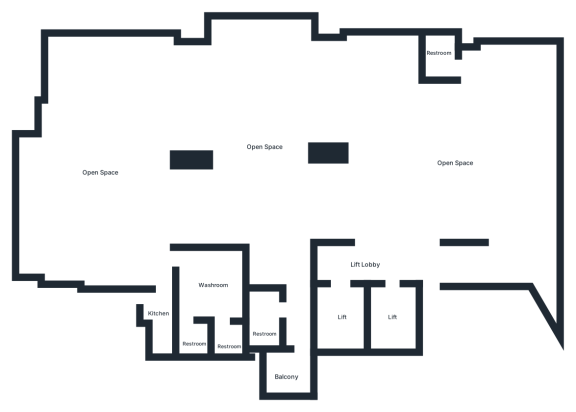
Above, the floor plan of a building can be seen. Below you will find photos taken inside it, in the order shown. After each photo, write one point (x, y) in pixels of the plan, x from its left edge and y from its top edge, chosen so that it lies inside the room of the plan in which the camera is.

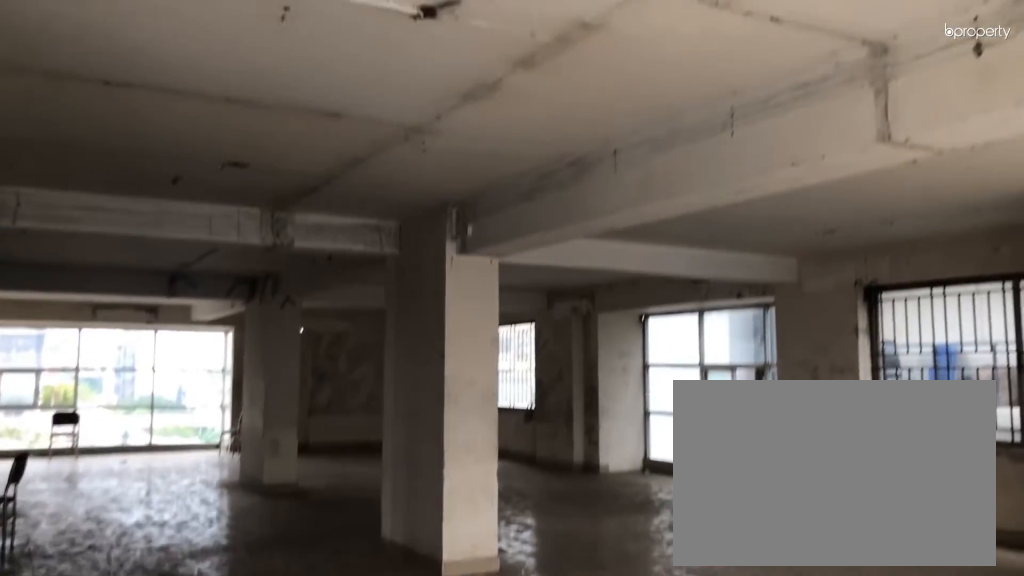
(469, 166)
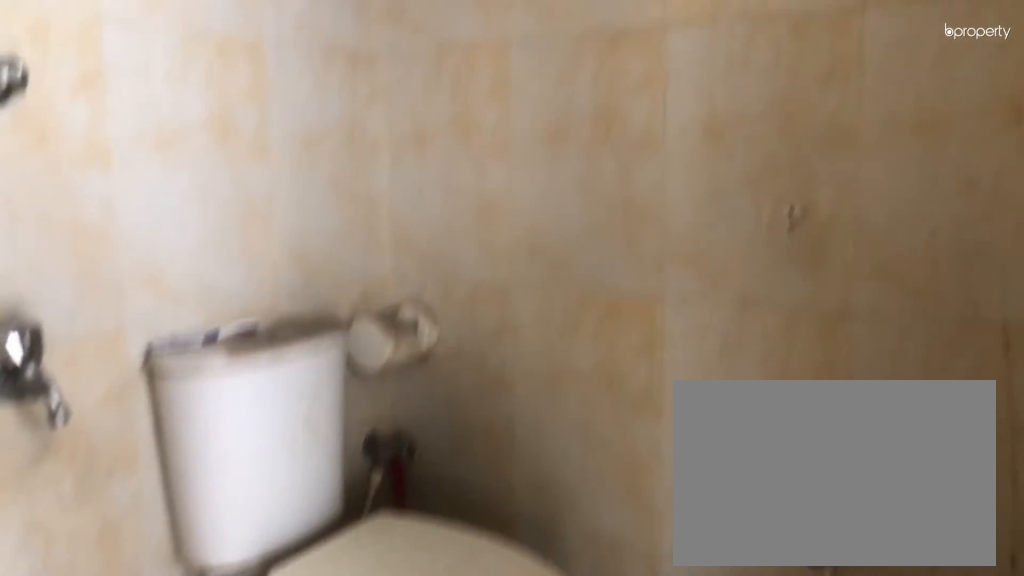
(436, 57)
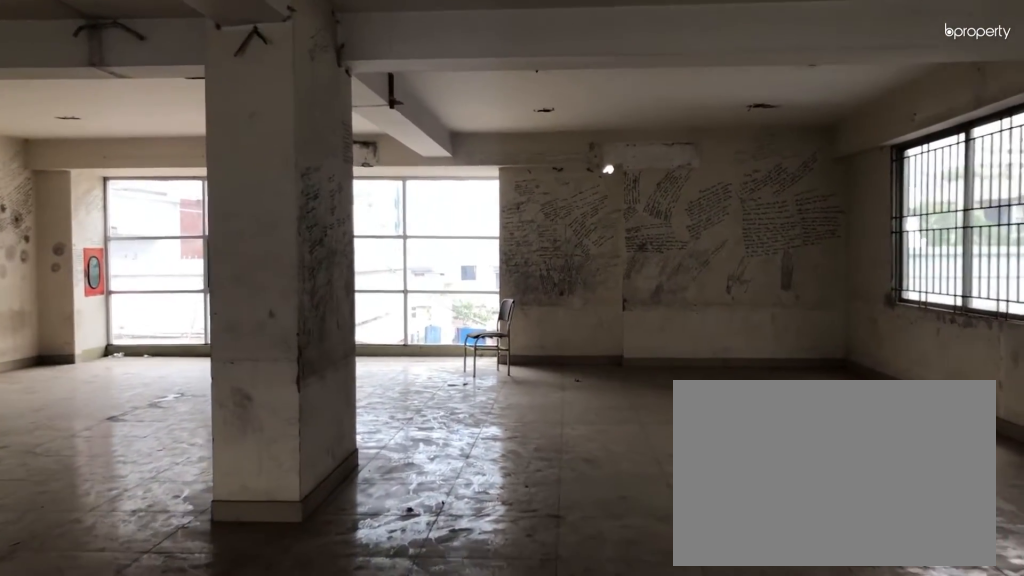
(325, 99)
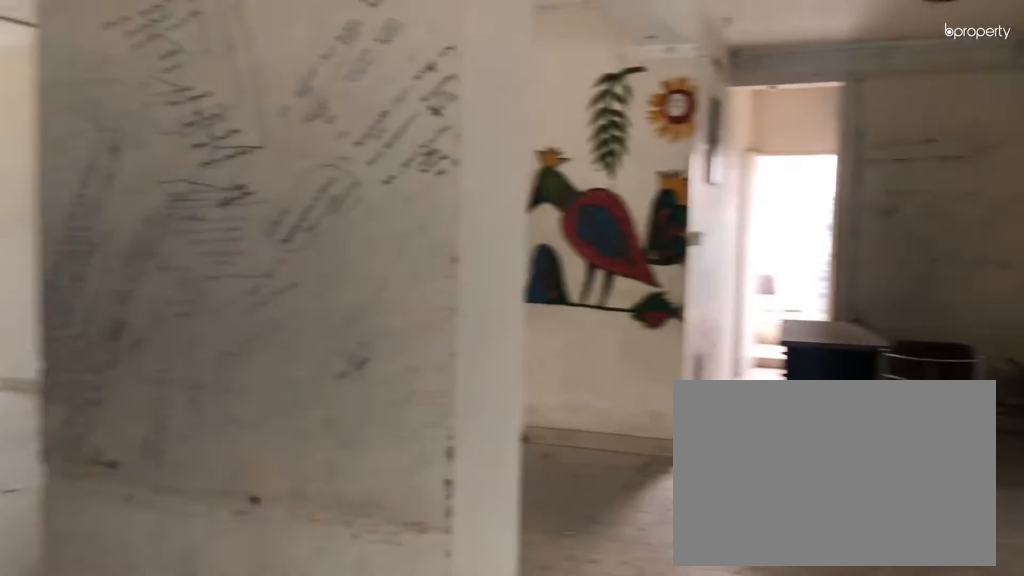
(264, 162)
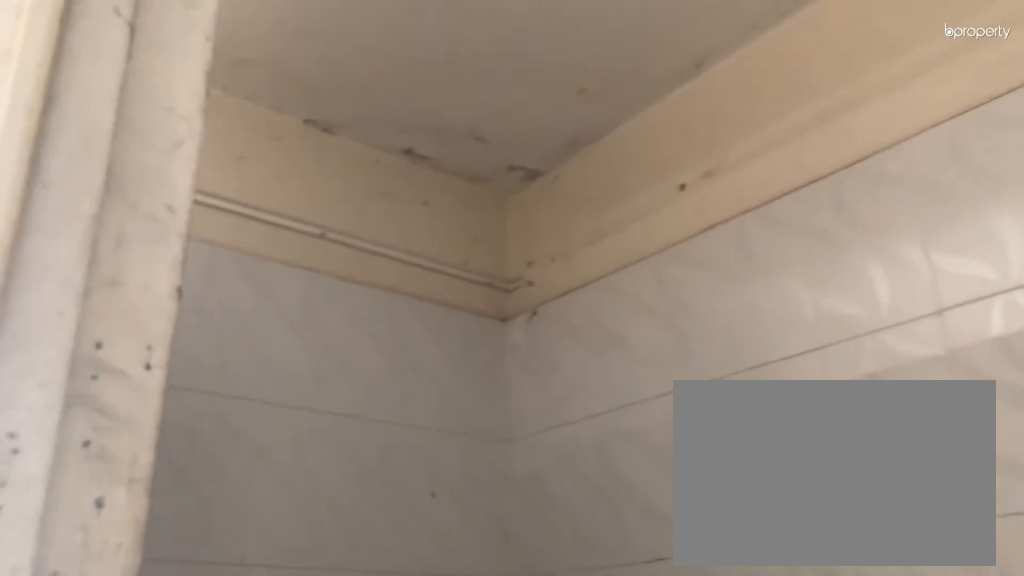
(264, 321)
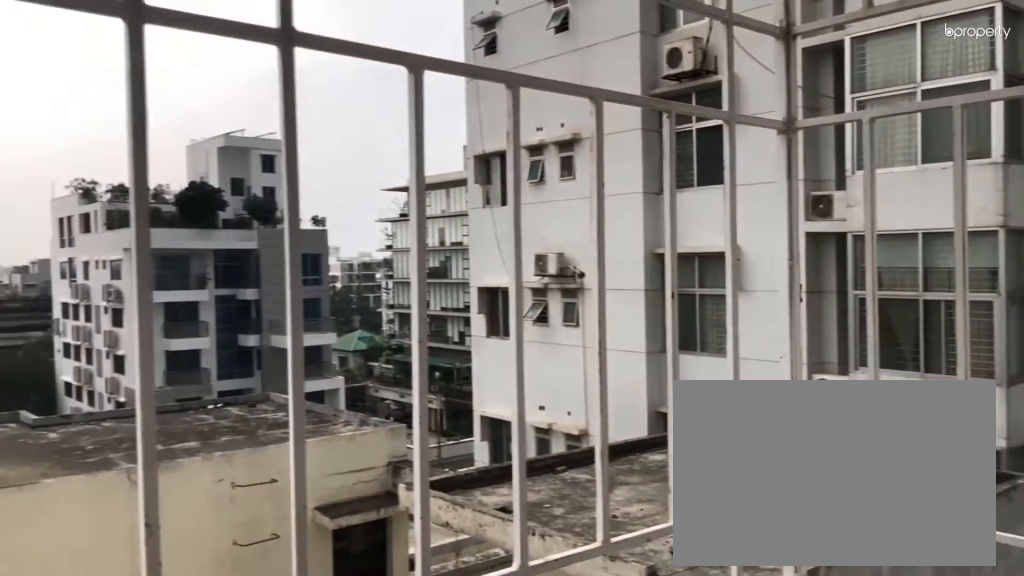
(285, 375)
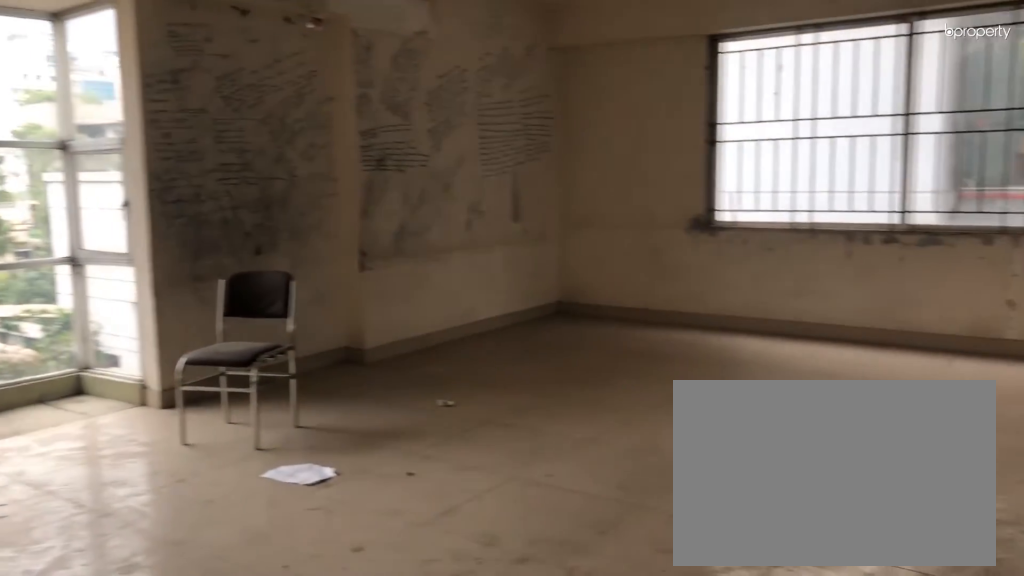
(110, 201)
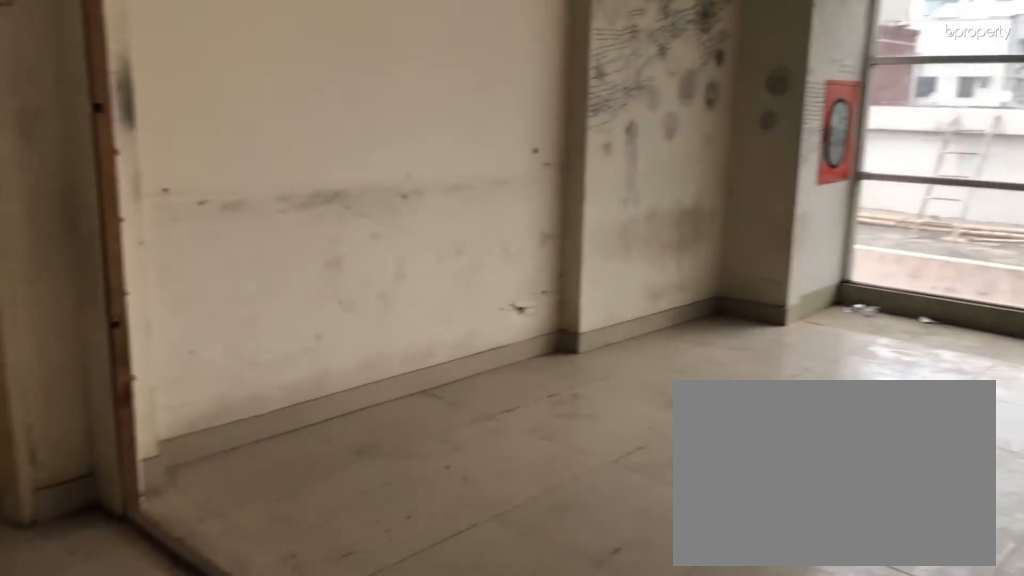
(110, 201)
